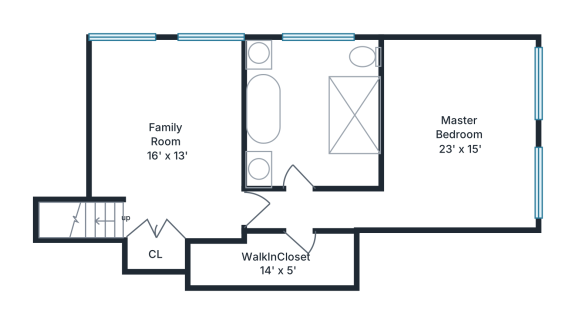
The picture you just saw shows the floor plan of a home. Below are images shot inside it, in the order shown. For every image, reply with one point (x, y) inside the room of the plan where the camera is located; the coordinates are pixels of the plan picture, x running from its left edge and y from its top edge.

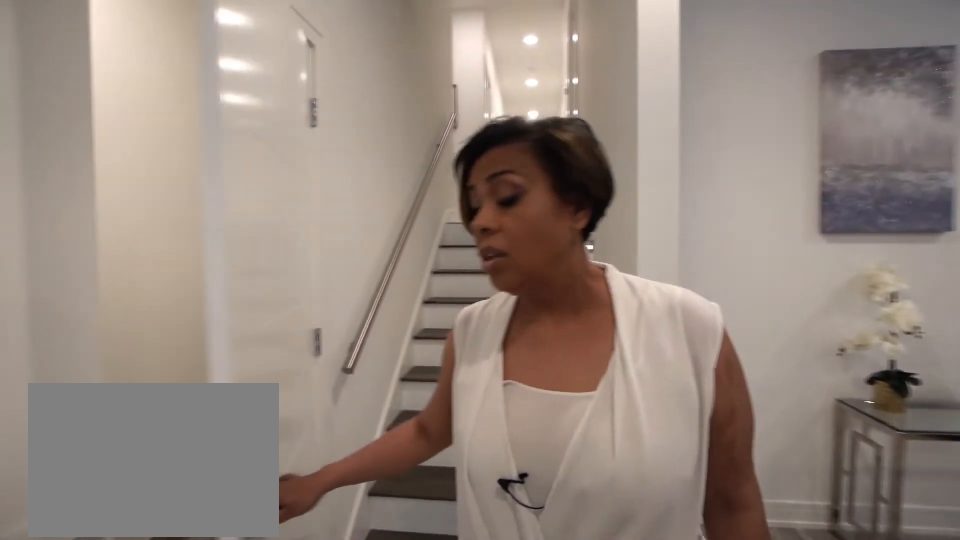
(168, 136)
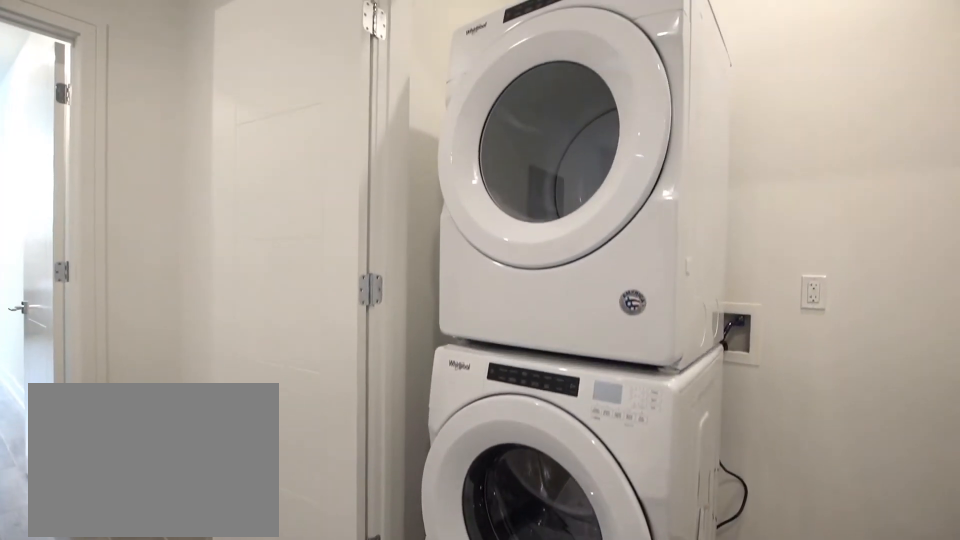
(168, 136)
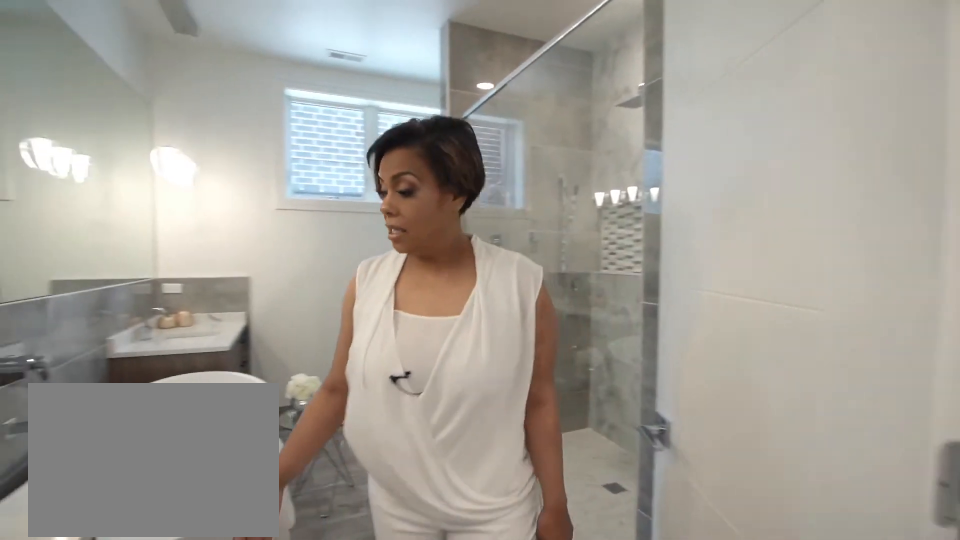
(313, 114)
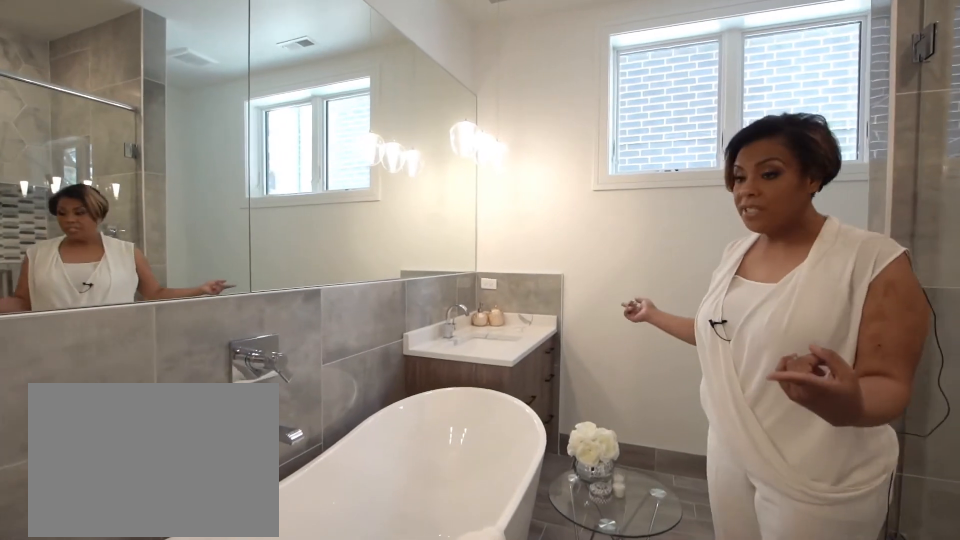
(313, 114)
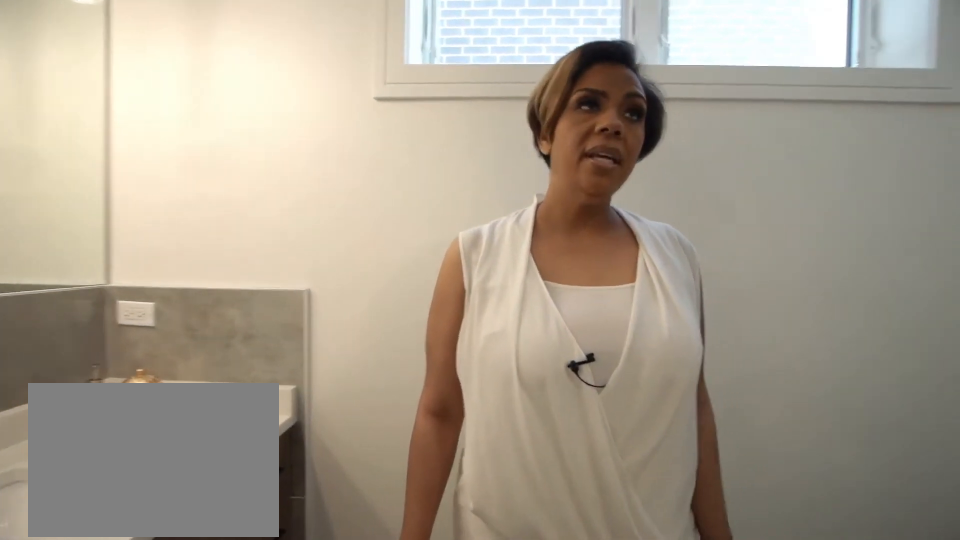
(313, 114)
